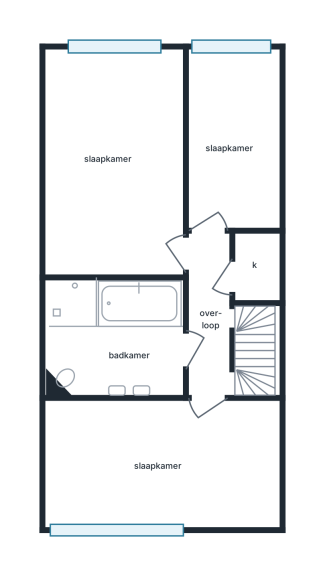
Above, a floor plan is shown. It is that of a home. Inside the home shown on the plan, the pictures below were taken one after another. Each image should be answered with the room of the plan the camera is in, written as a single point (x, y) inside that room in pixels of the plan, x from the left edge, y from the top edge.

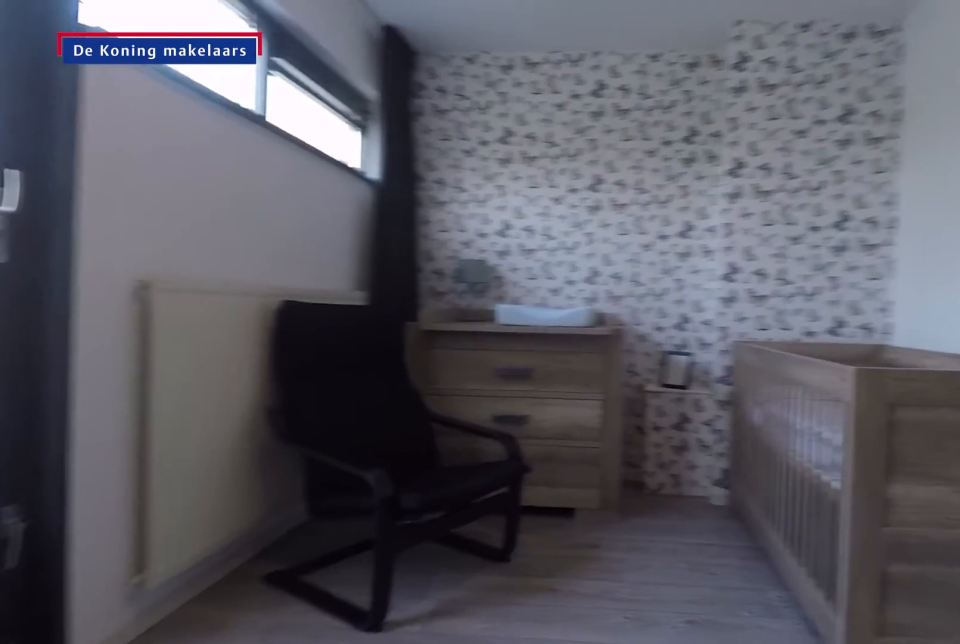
(163, 462)
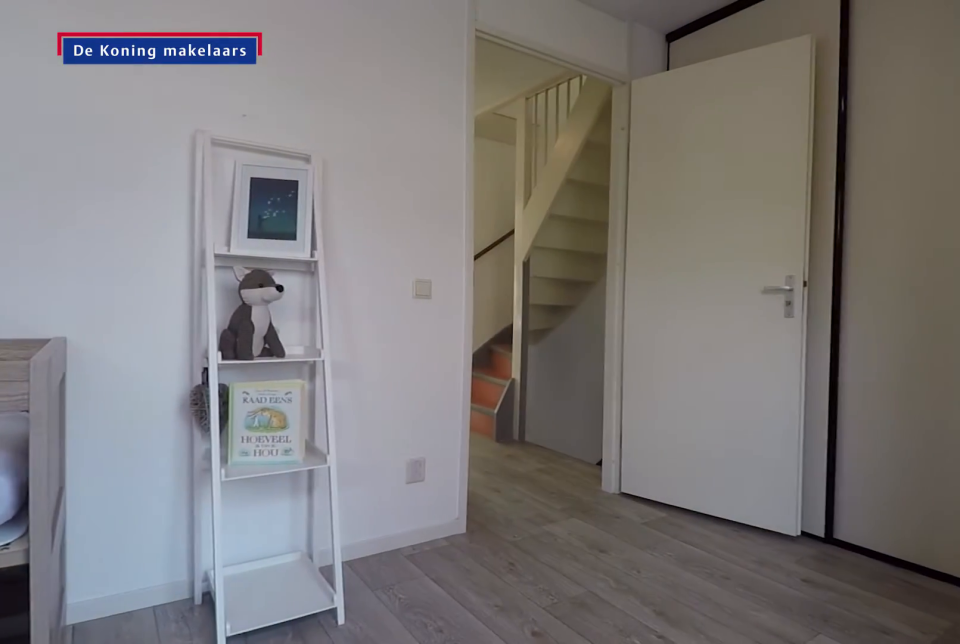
(163, 462)
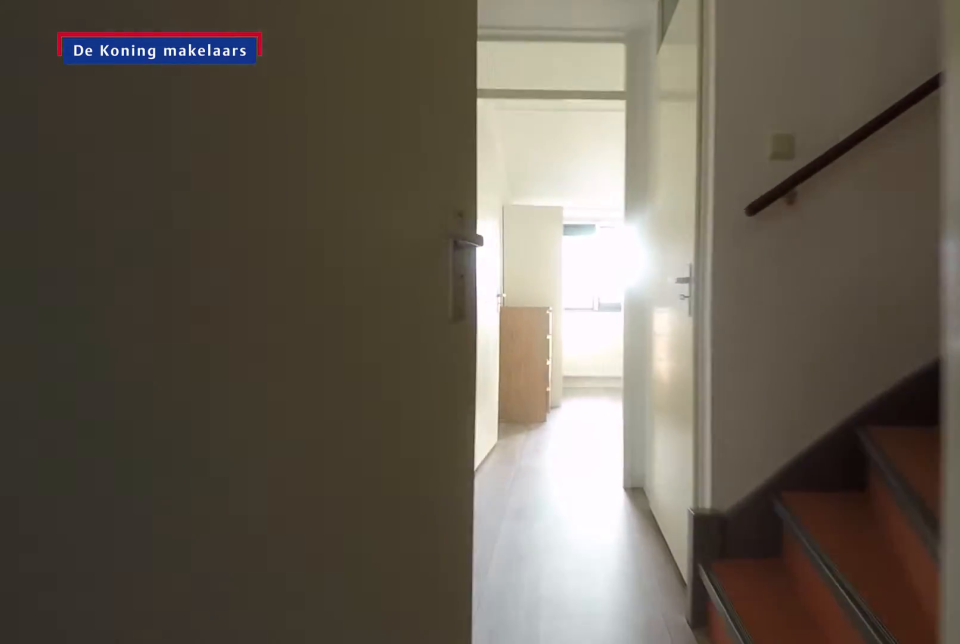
(212, 330)
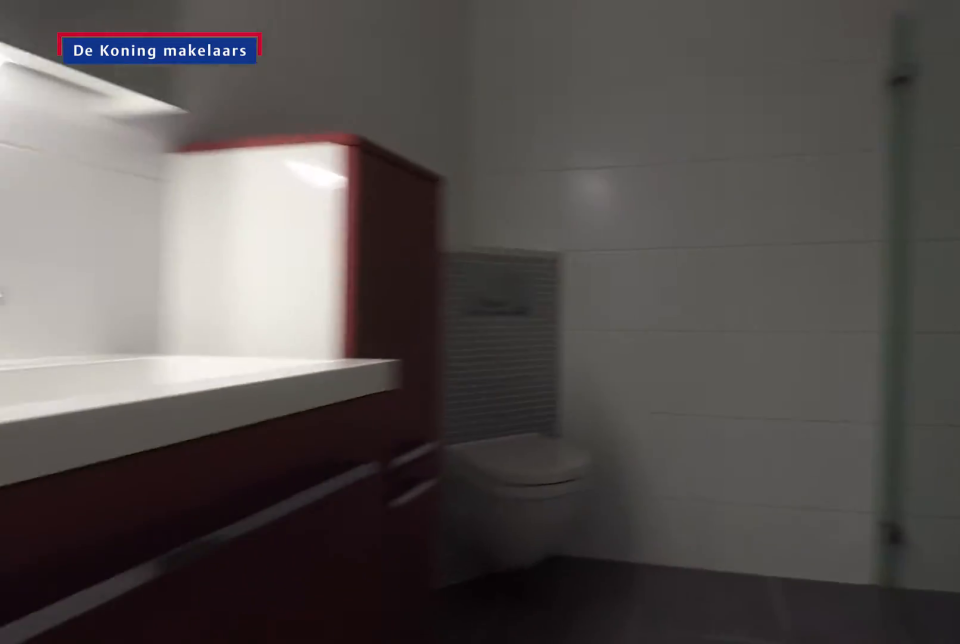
(116, 345)
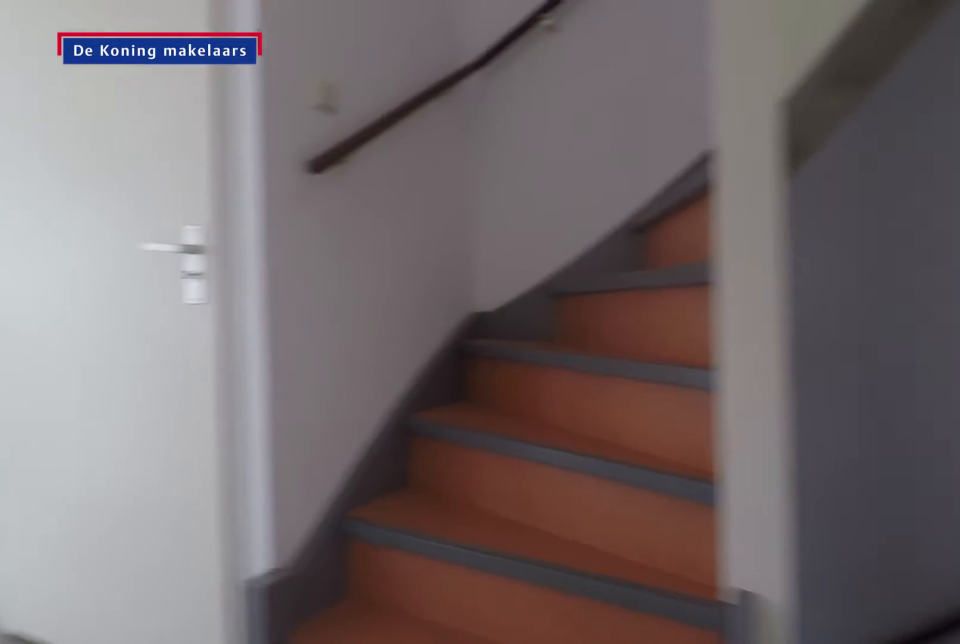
(212, 330)
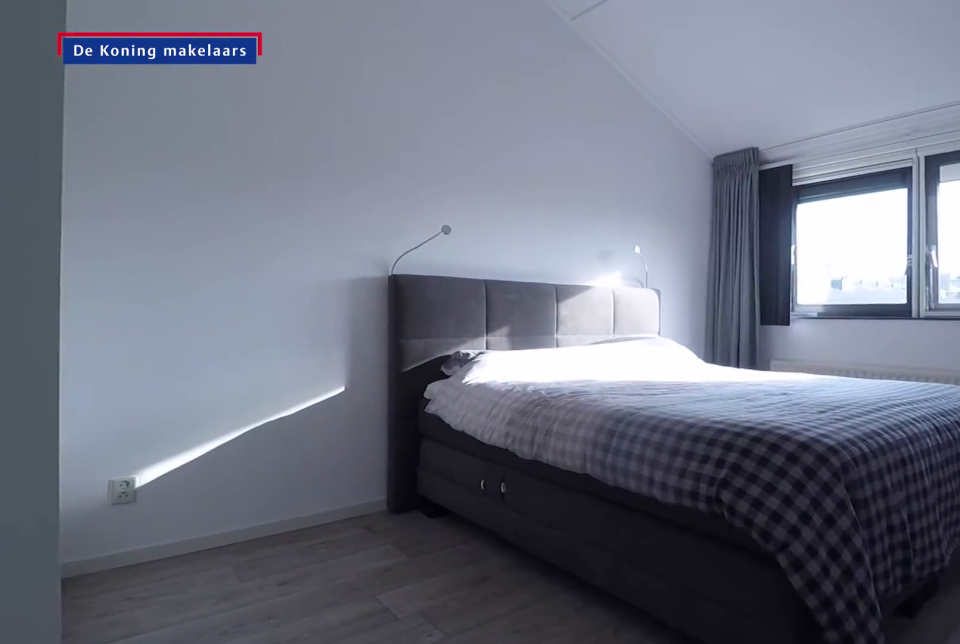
(110, 112)
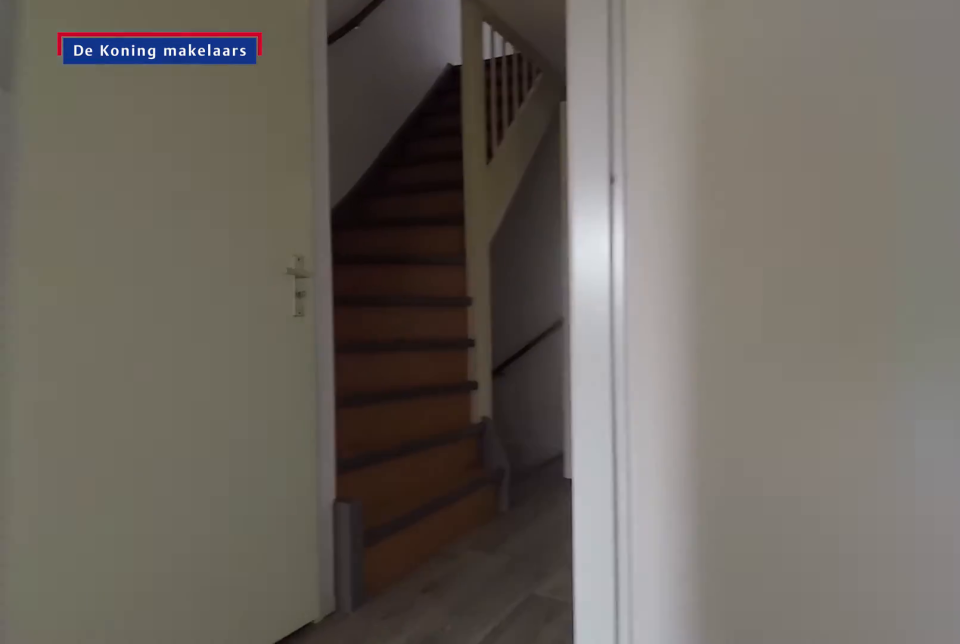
(110, 112)
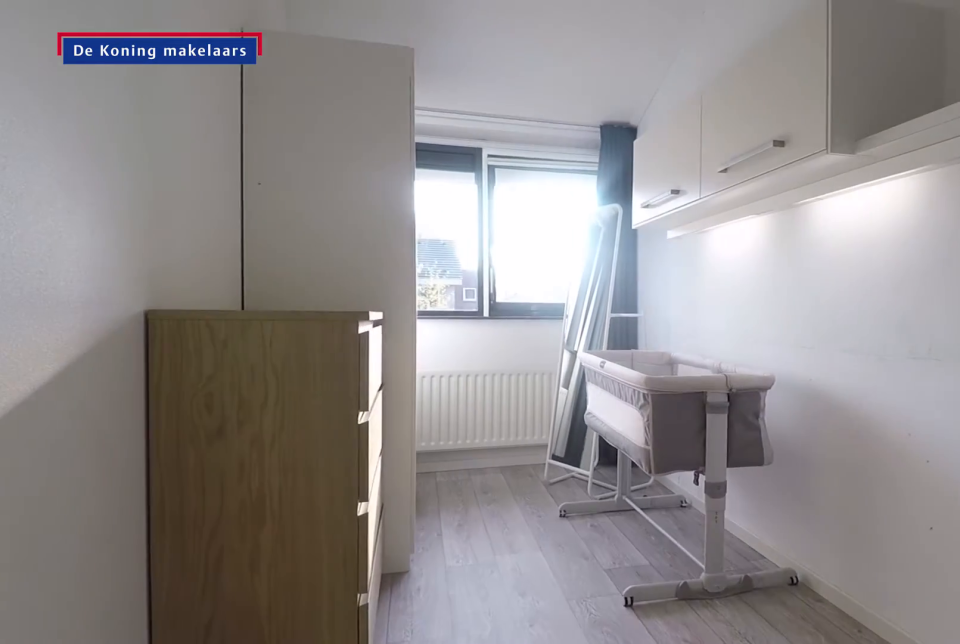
(233, 141)
